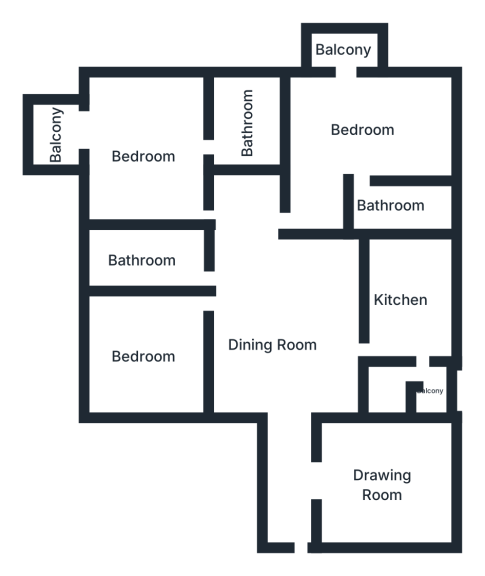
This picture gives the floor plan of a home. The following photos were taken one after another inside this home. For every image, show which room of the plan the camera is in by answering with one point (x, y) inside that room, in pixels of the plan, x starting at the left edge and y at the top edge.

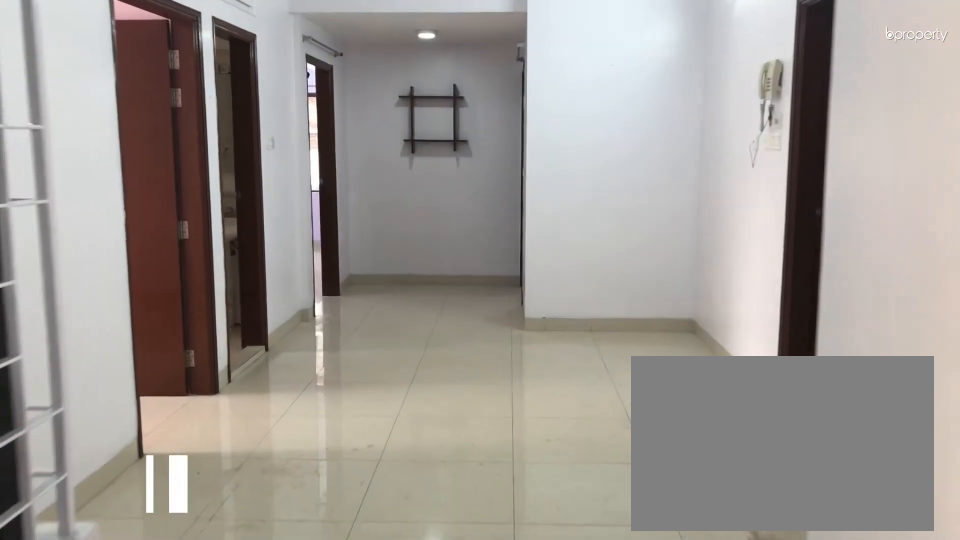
(271, 346)
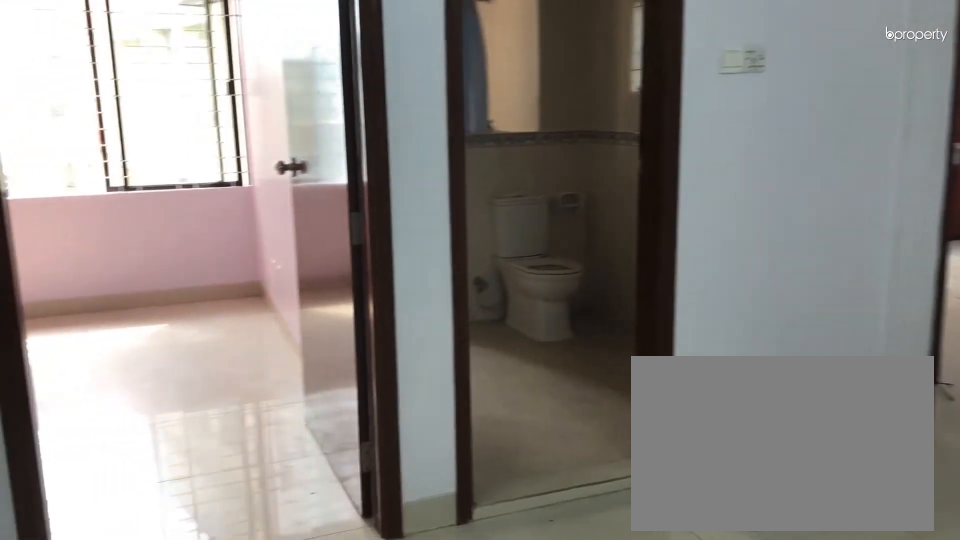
(272, 347)
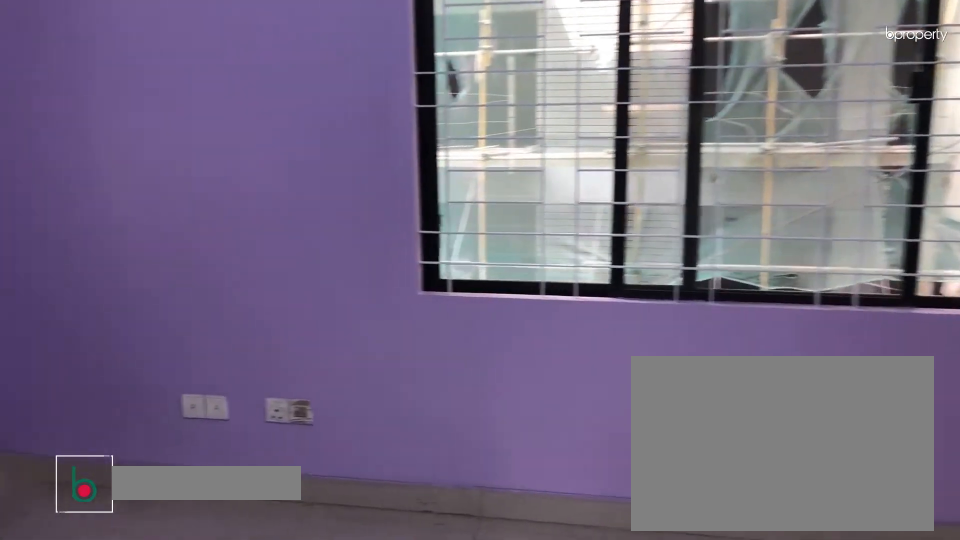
(383, 484)
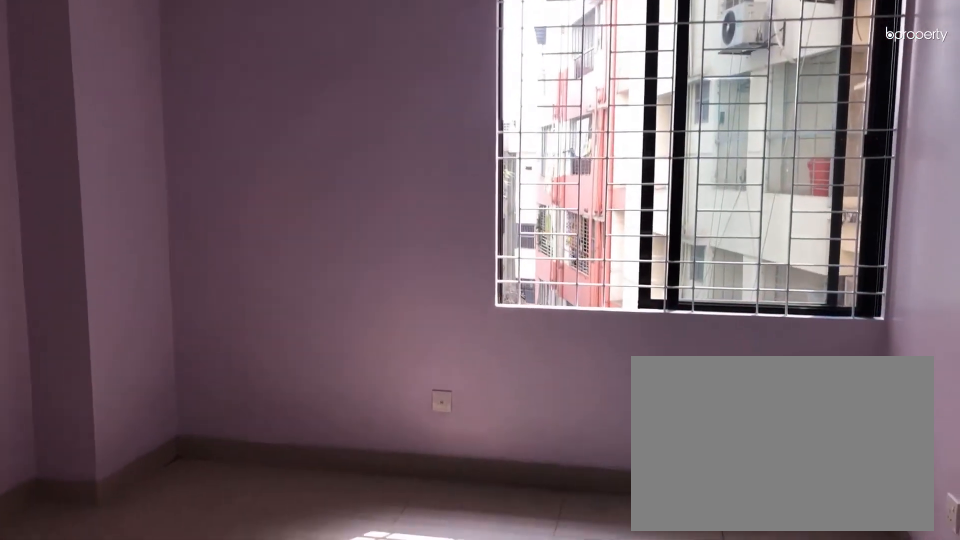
(141, 356)
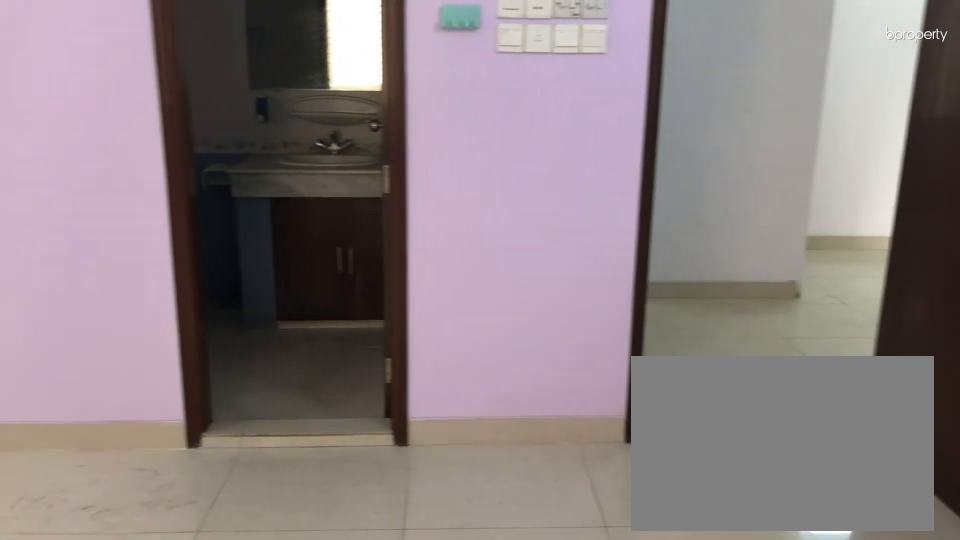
(143, 158)
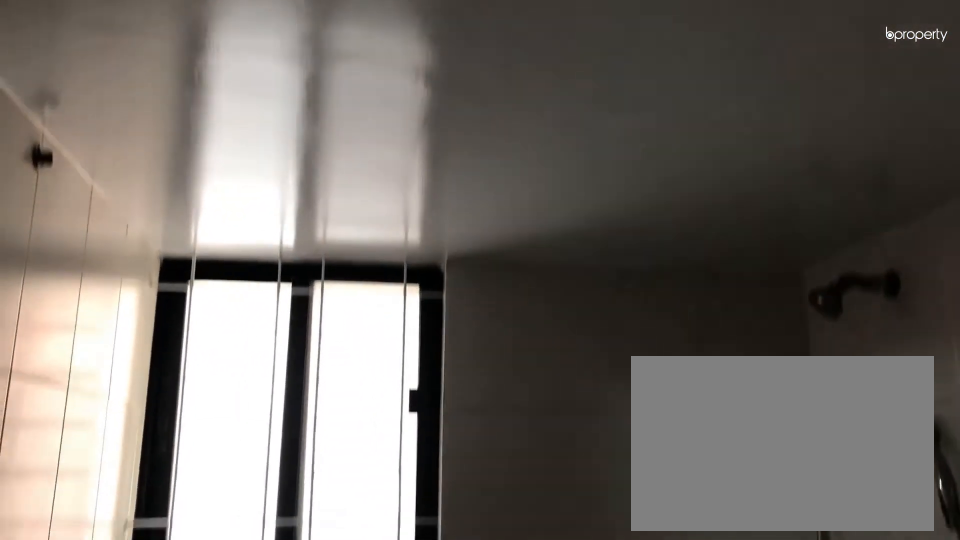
(244, 123)
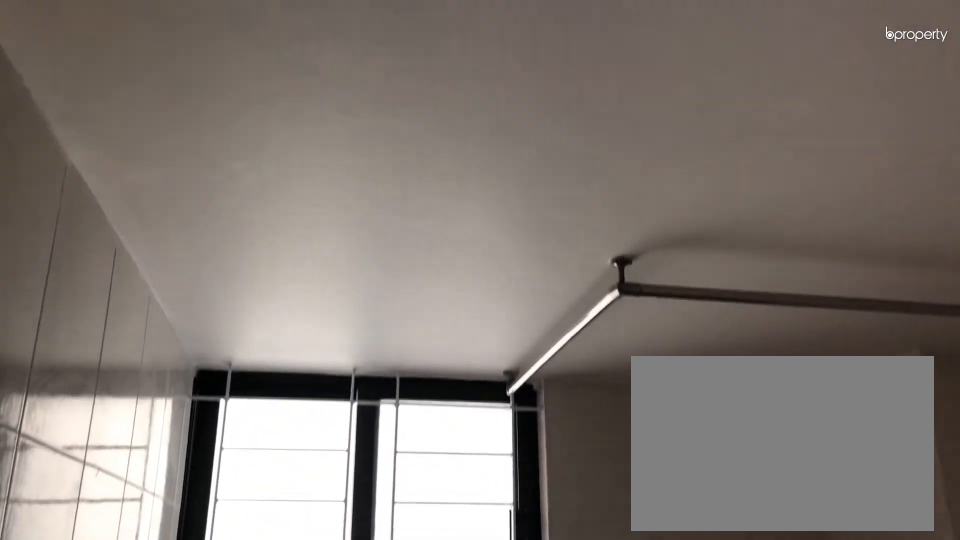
(401, 203)
